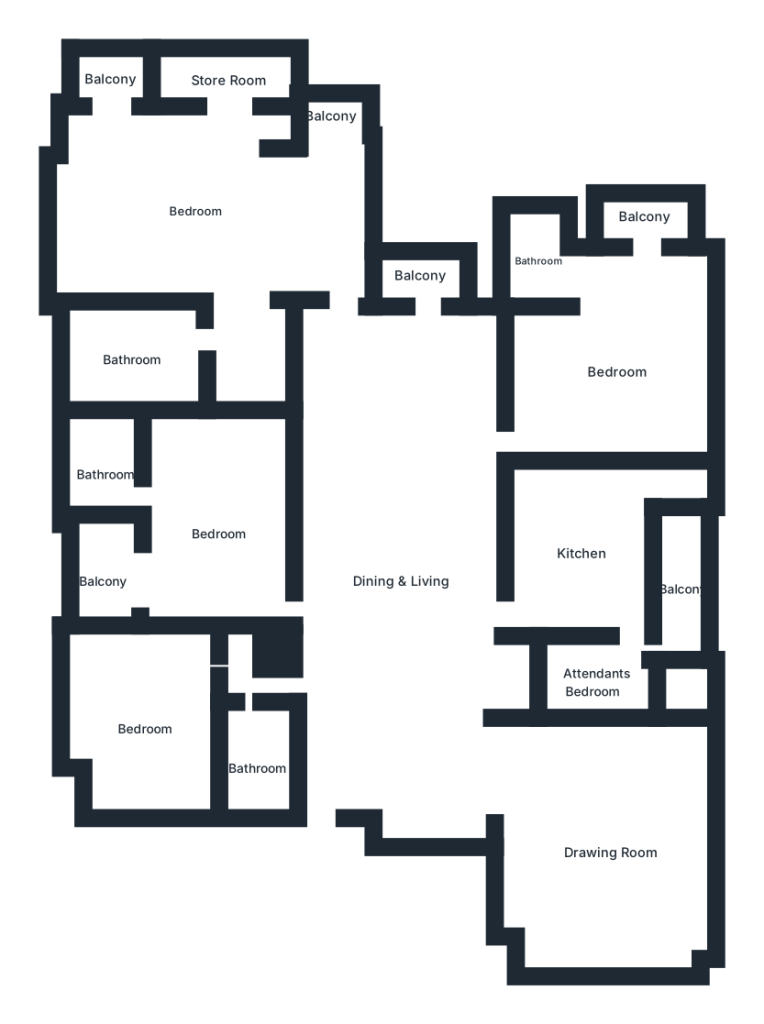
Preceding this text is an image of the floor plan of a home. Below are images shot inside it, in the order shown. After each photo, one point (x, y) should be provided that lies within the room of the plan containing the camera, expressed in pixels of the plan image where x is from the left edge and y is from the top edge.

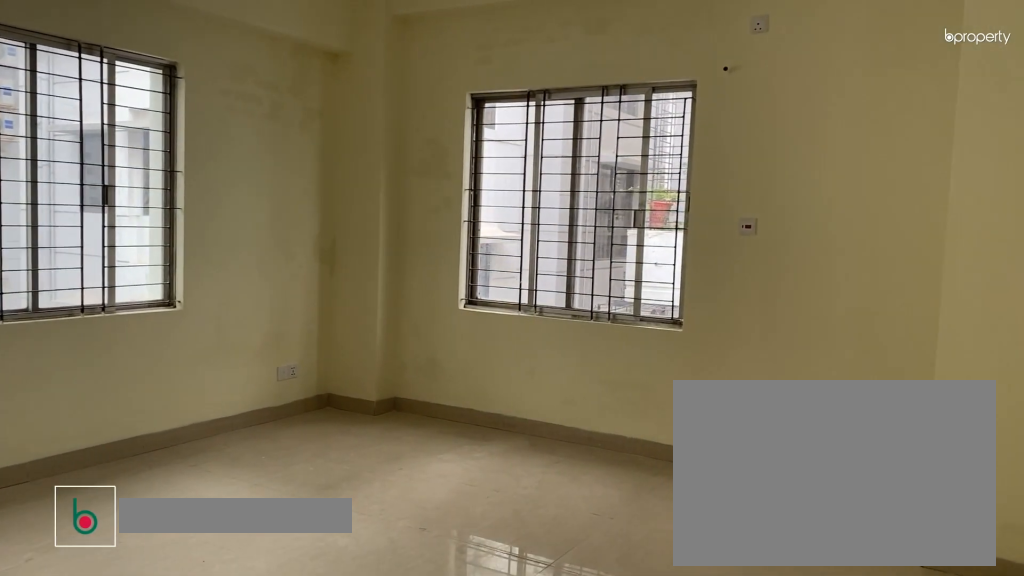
(608, 855)
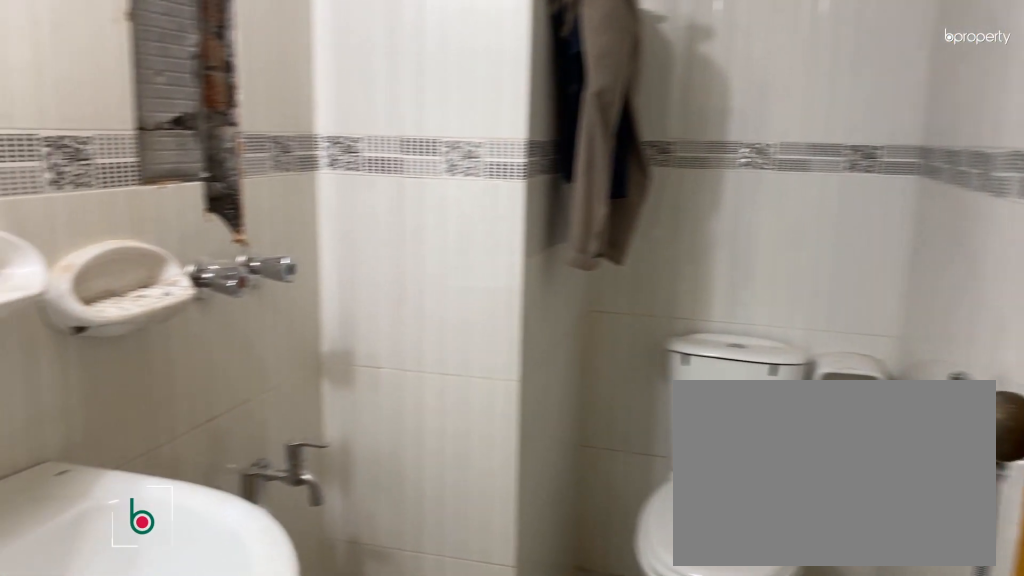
(256, 768)
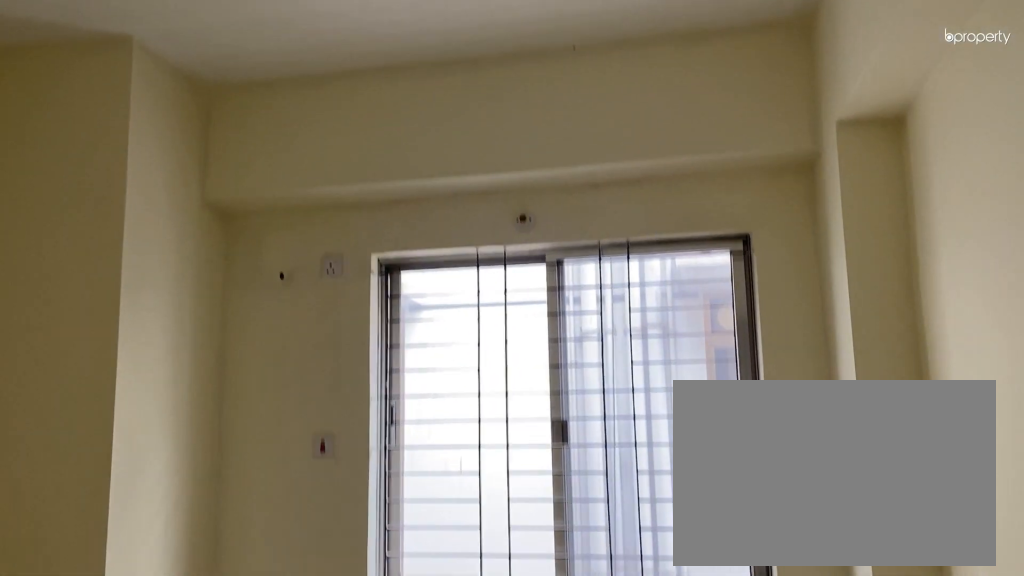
(148, 729)
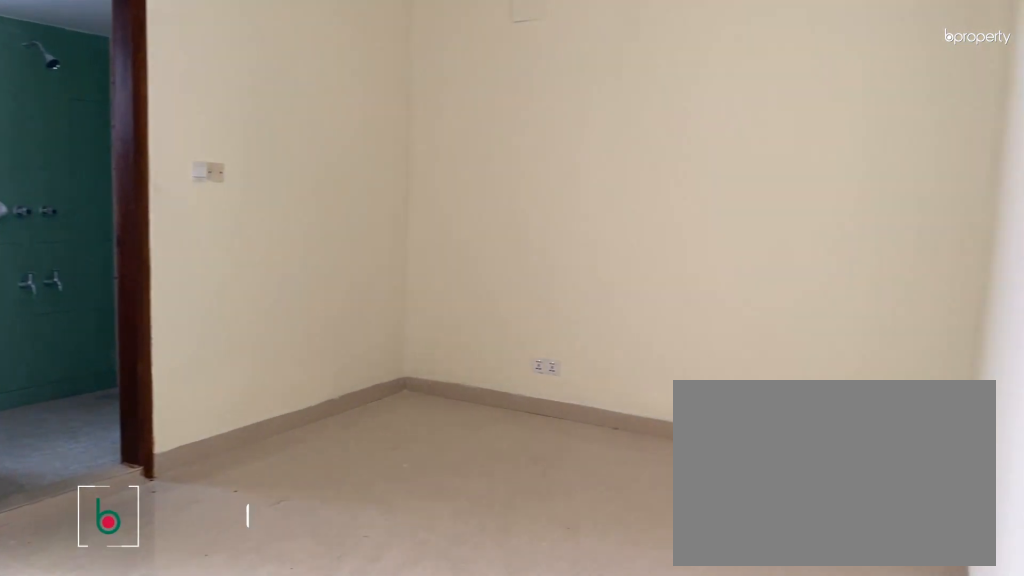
(220, 533)
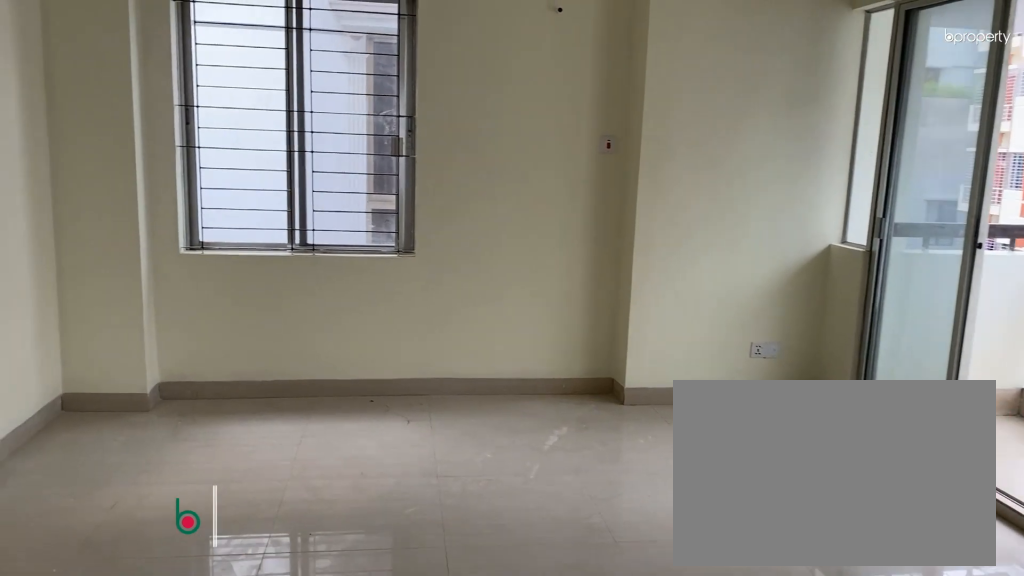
(201, 209)
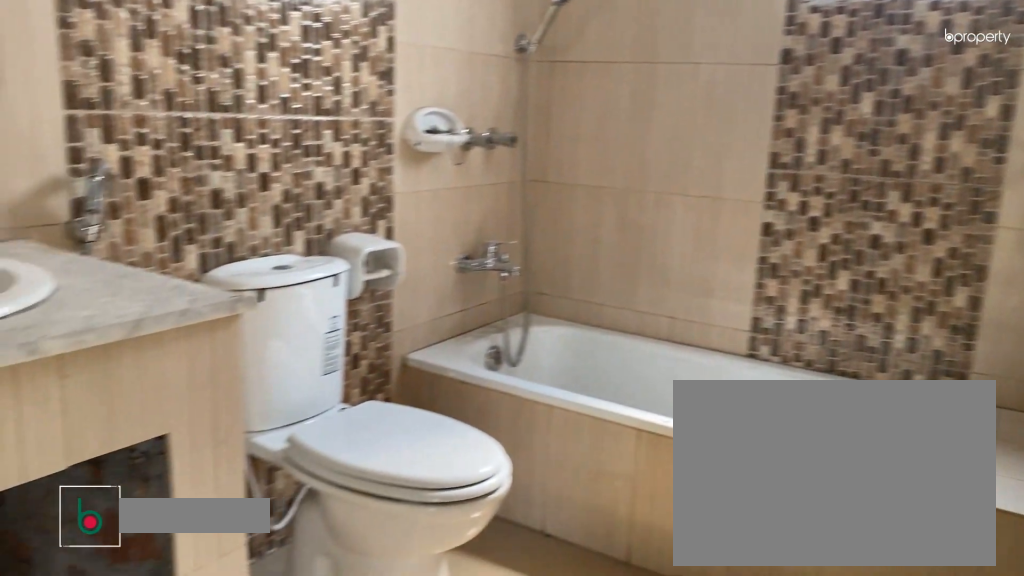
(135, 359)
